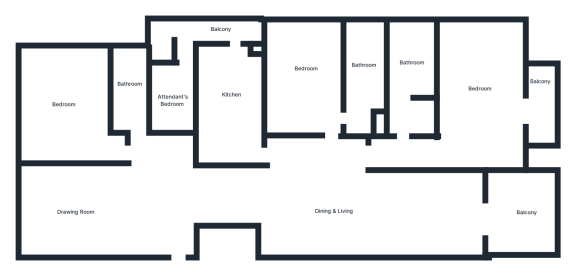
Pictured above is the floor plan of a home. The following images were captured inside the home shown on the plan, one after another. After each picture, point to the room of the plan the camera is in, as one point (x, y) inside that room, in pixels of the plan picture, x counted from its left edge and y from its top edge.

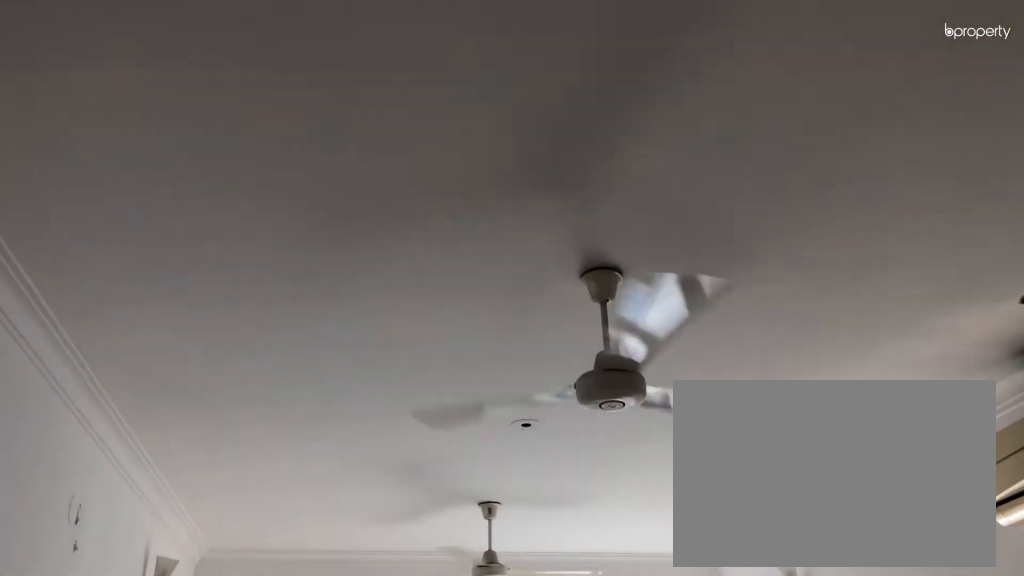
(76, 206)
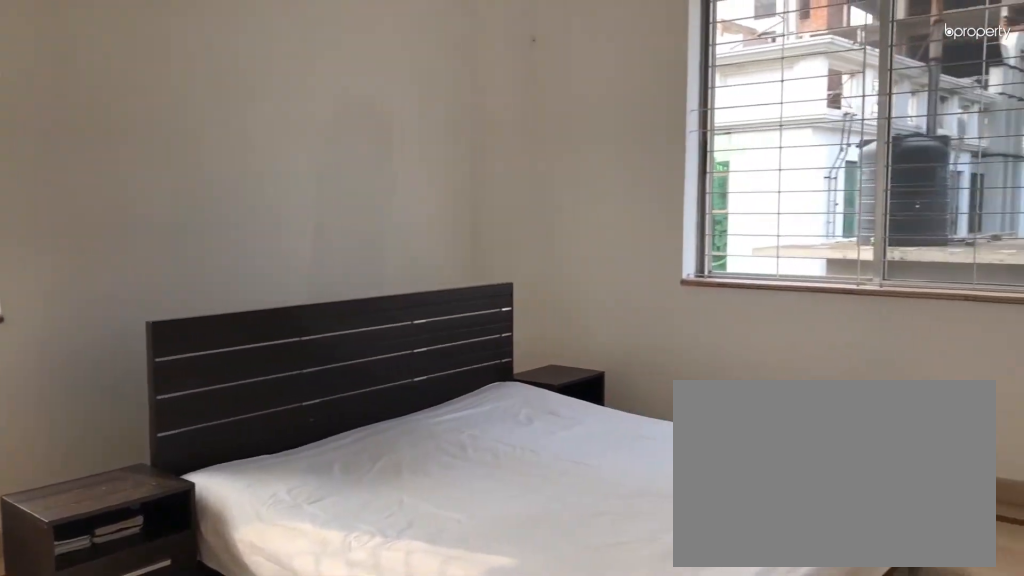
(62, 108)
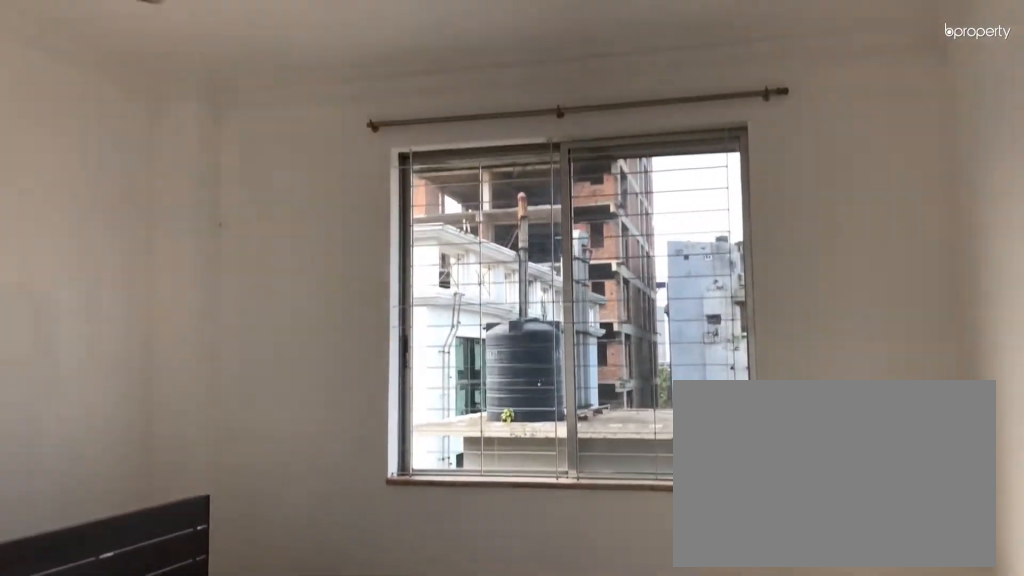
(62, 108)
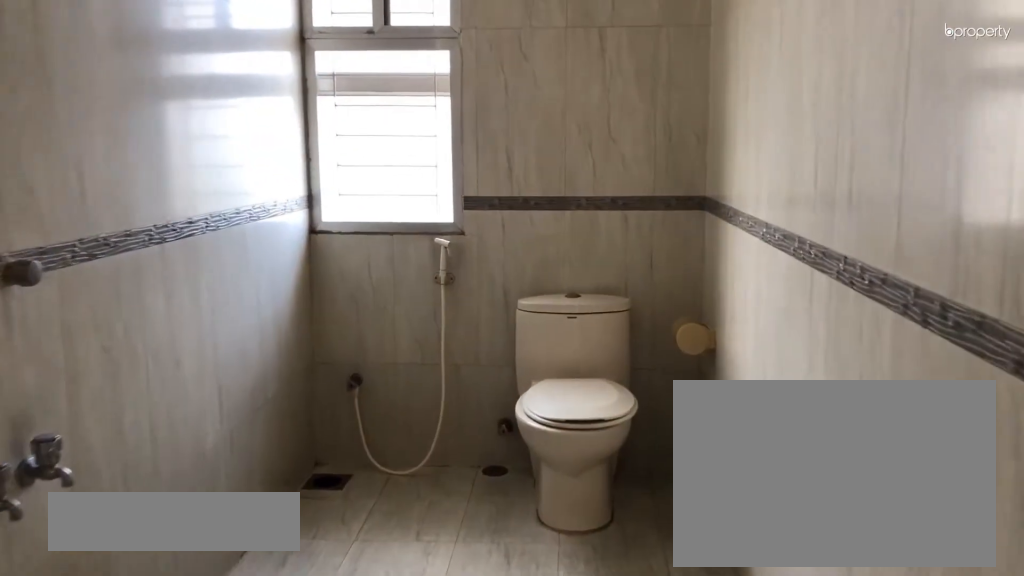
(127, 86)
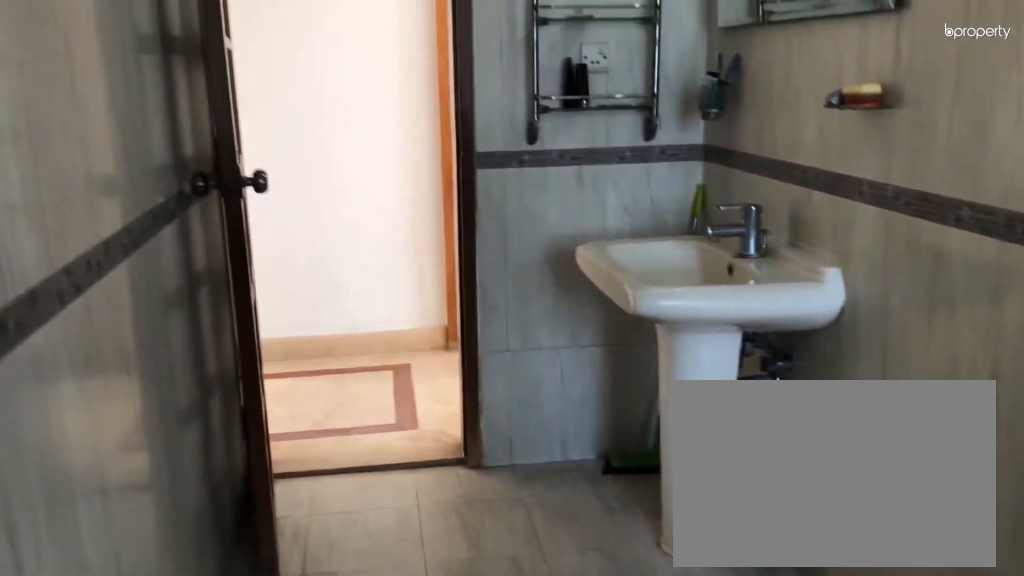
(127, 86)
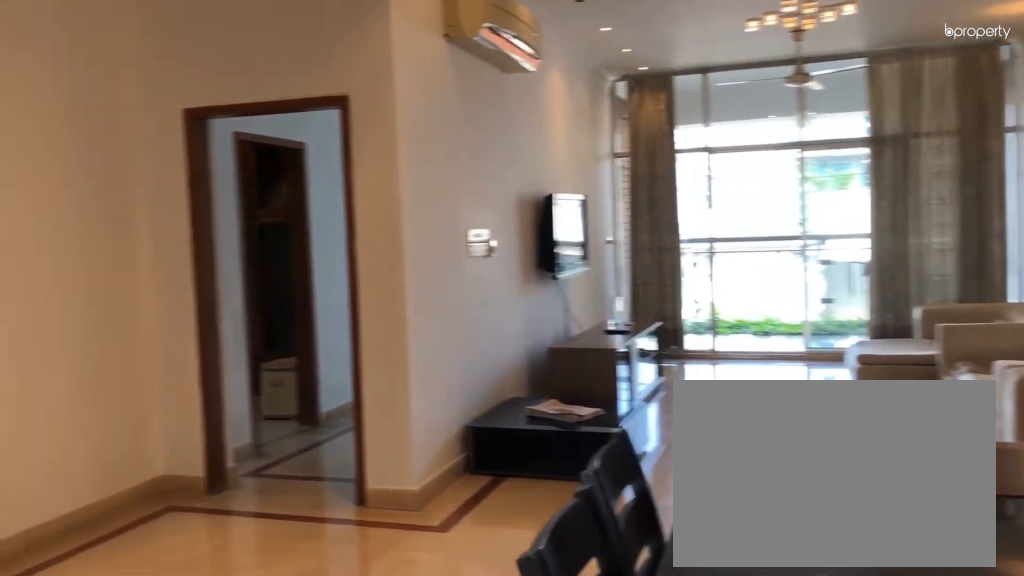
(316, 195)
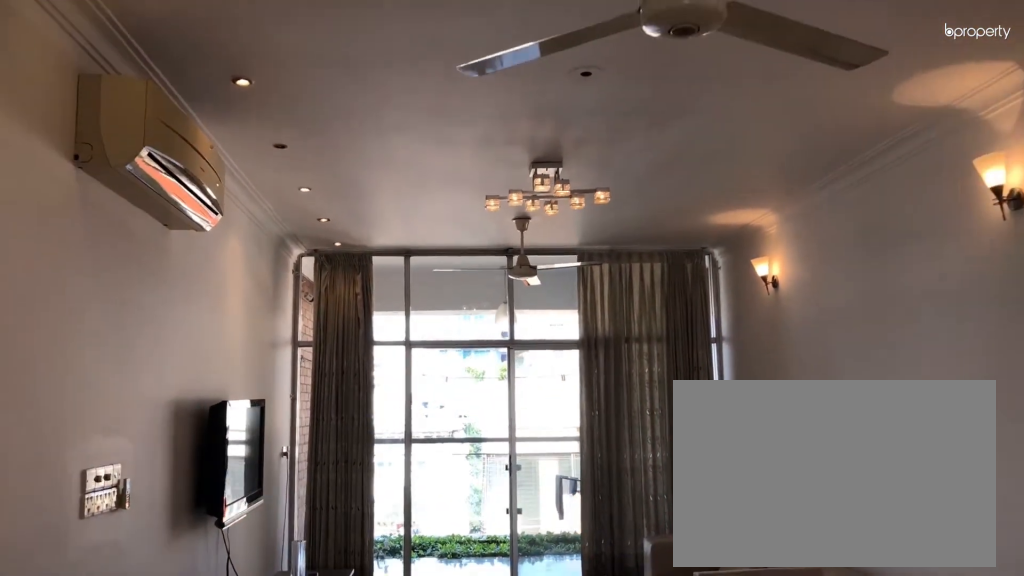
(414, 209)
